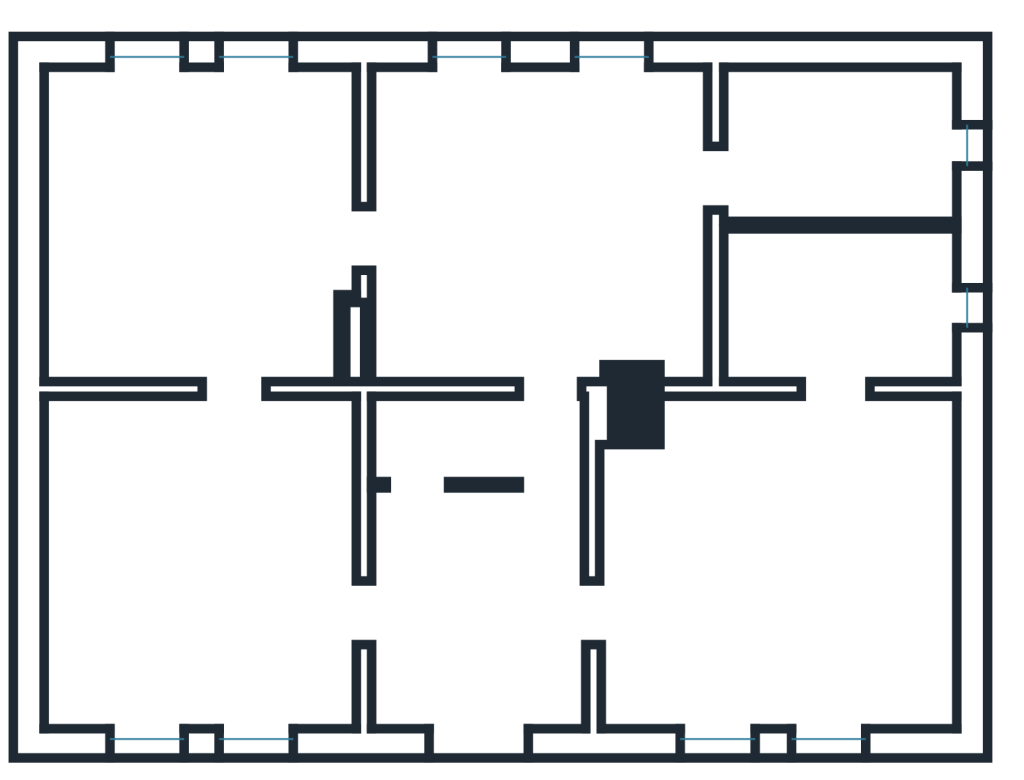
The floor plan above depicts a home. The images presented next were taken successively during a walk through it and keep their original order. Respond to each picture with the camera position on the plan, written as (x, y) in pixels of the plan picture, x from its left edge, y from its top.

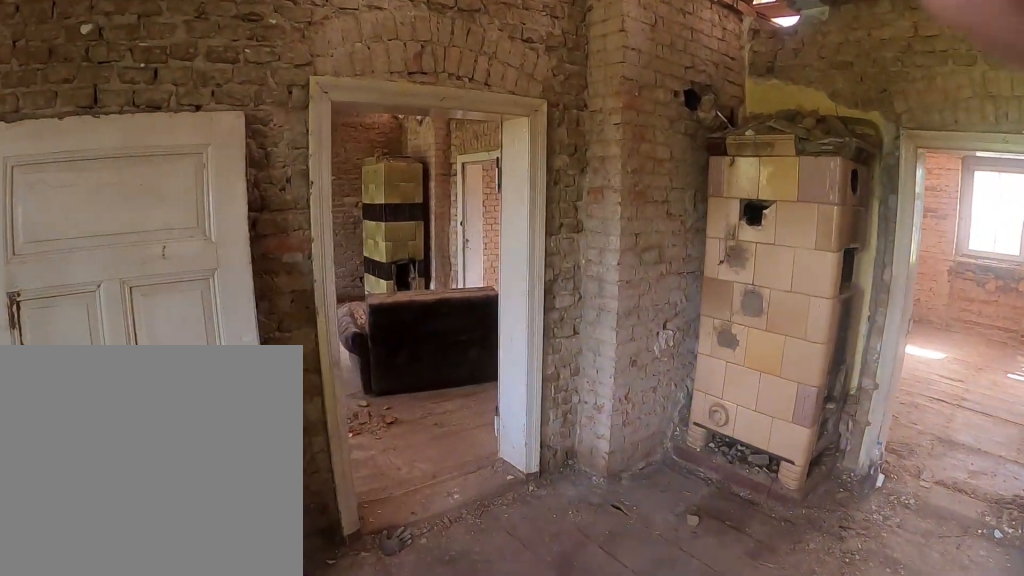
(272, 208)
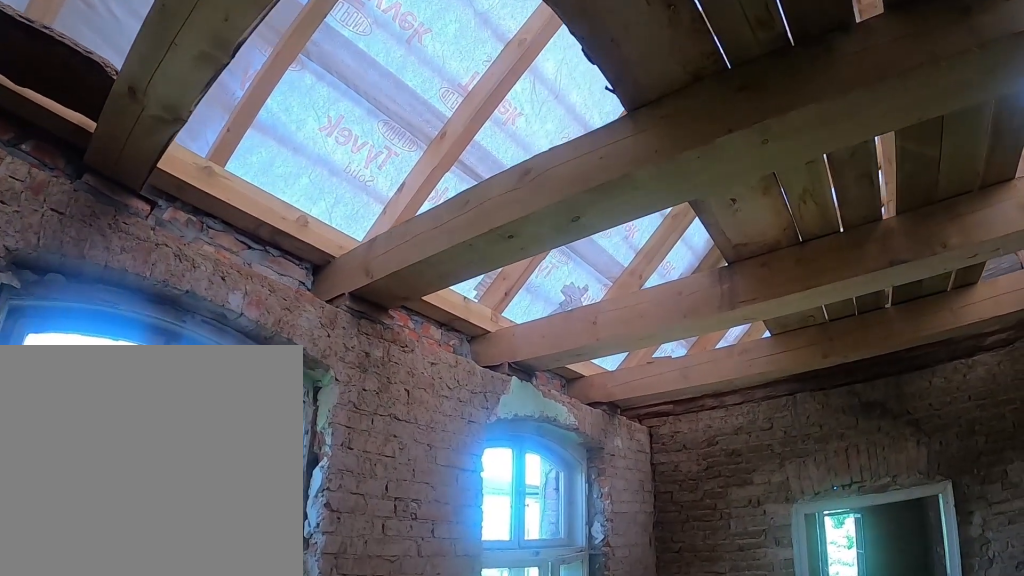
(485, 213)
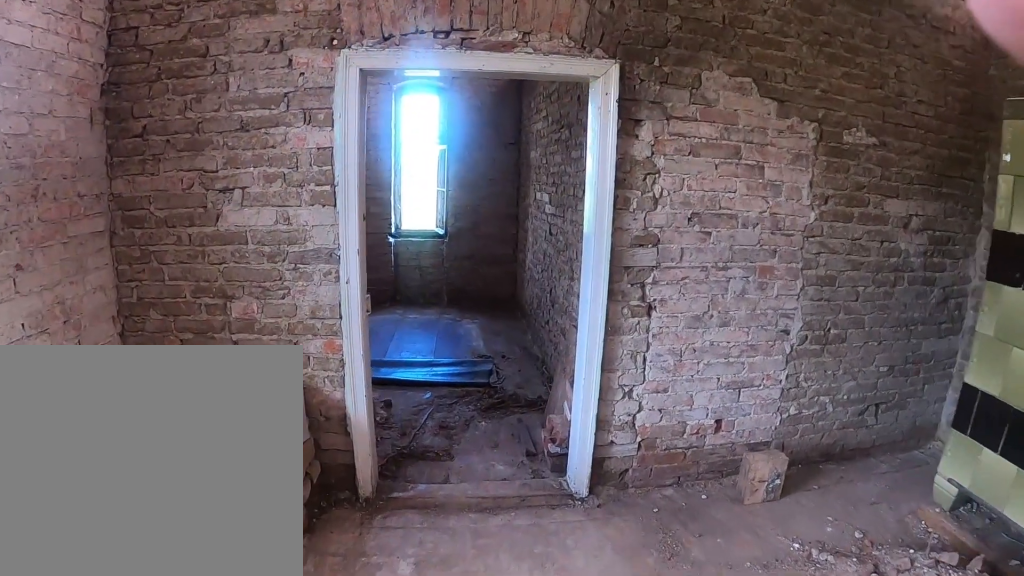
(625, 186)
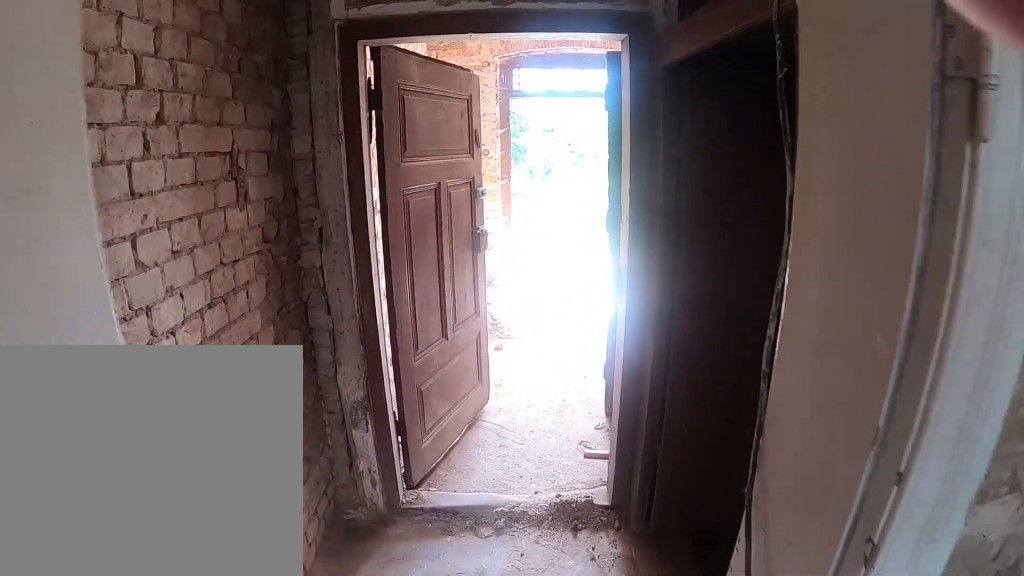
(573, 364)
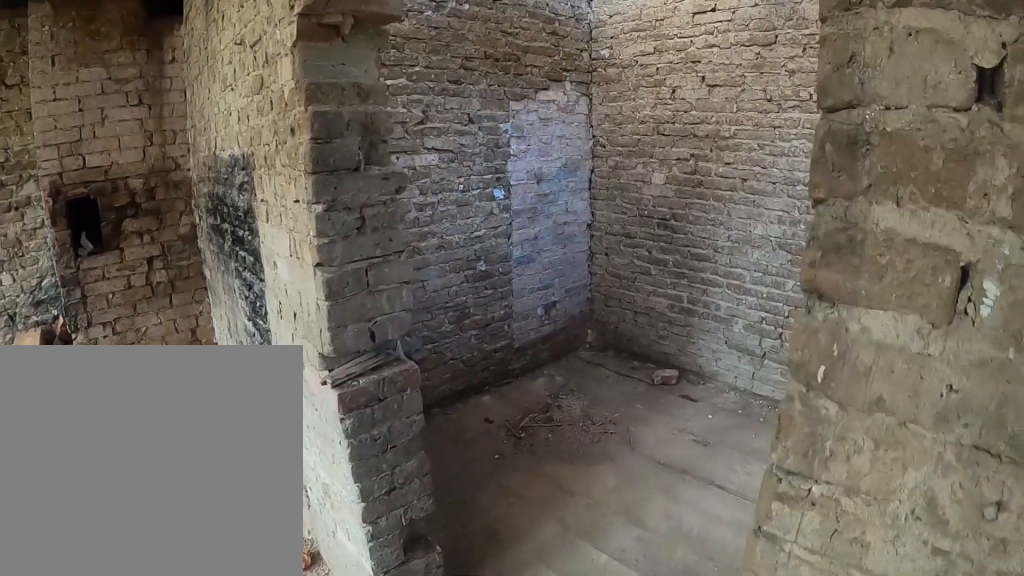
(815, 466)
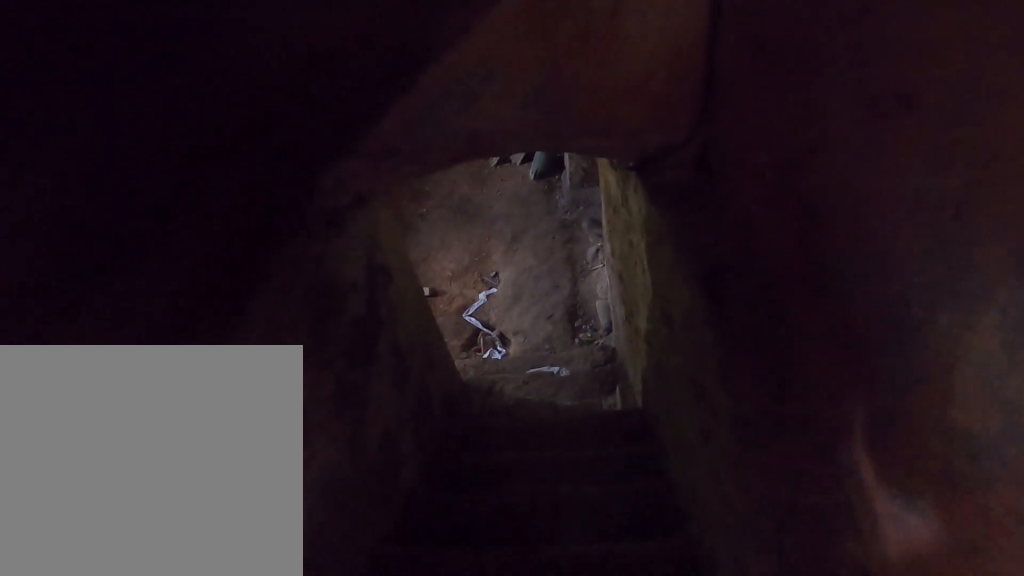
(490, 432)
